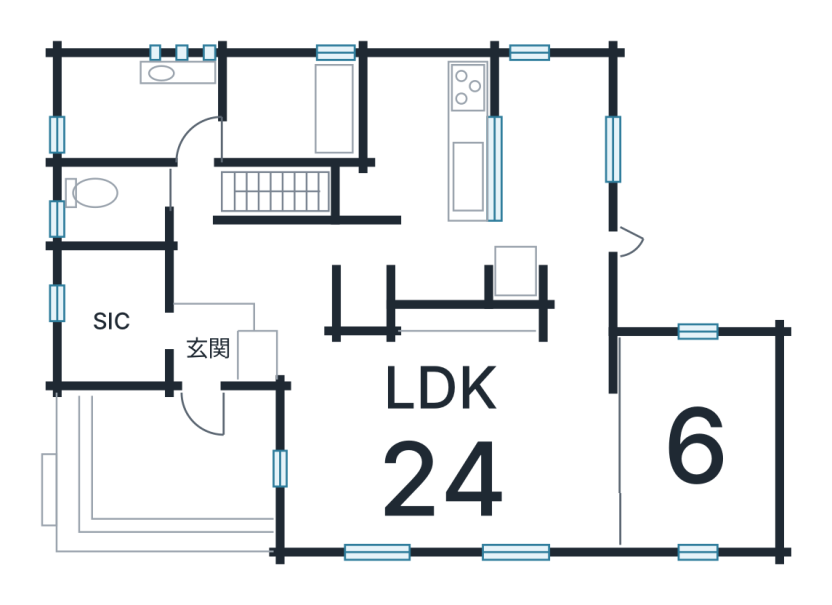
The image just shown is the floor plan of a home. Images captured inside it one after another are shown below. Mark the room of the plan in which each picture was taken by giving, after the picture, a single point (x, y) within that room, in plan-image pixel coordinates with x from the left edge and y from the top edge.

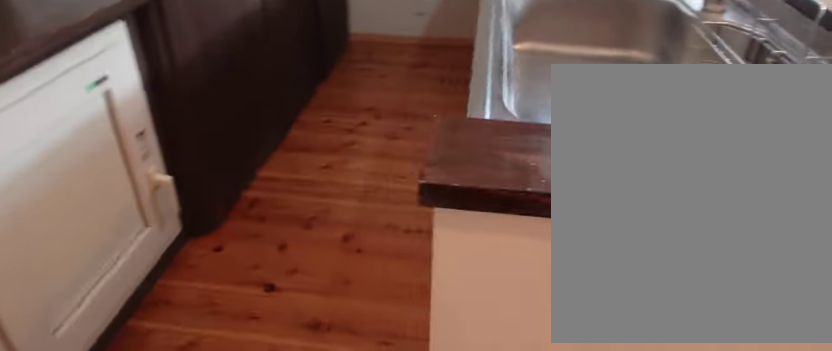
(417, 163)
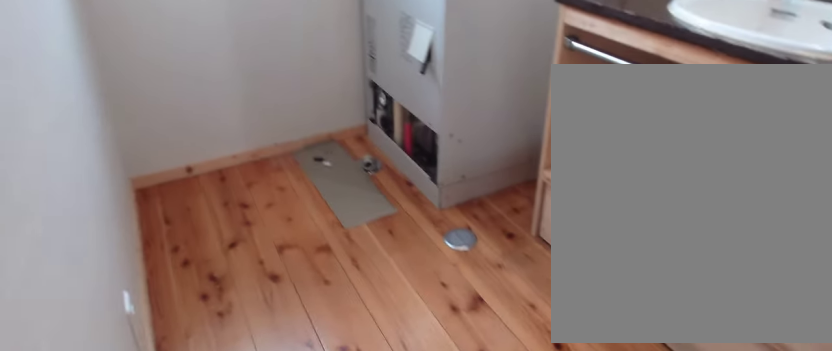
(133, 101)
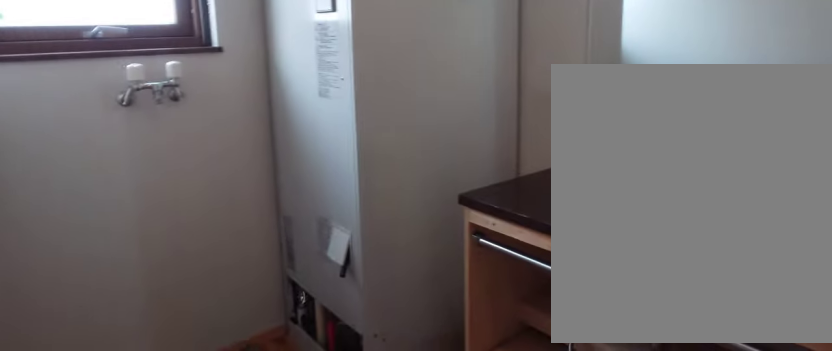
(133, 101)
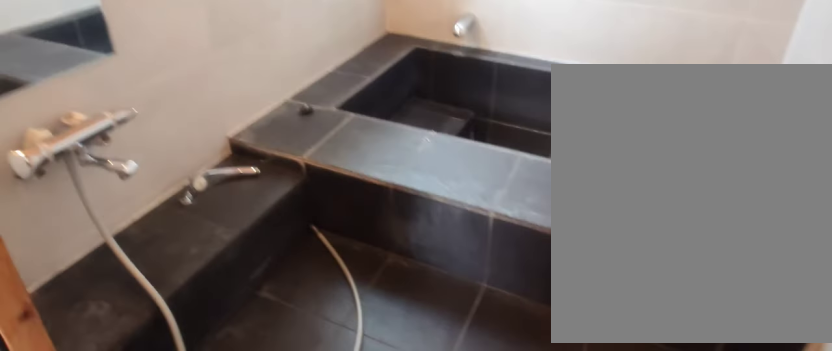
(284, 111)
